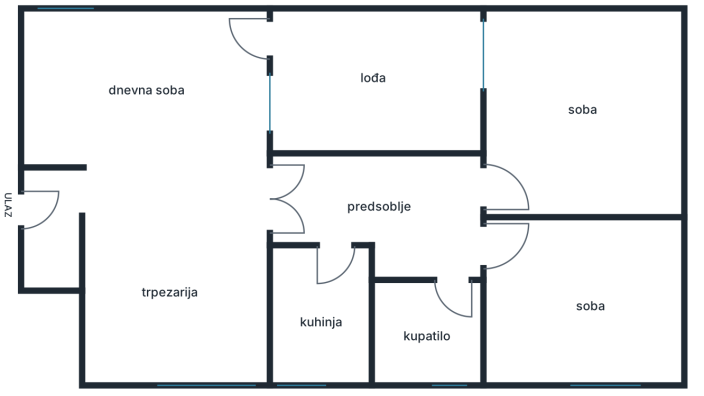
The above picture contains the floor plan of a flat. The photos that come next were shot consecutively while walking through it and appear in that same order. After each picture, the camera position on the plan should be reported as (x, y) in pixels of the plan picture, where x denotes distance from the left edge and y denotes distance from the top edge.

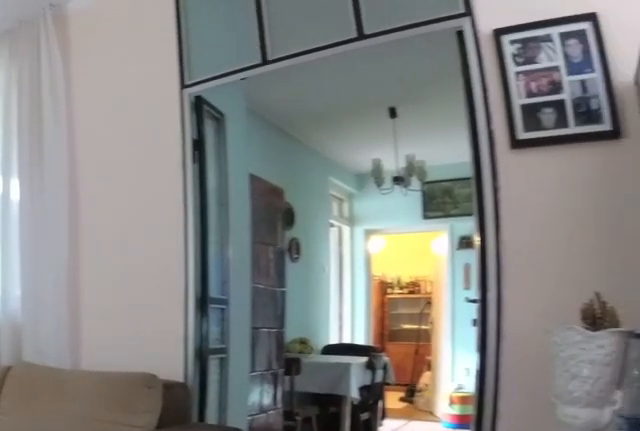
(98, 201)
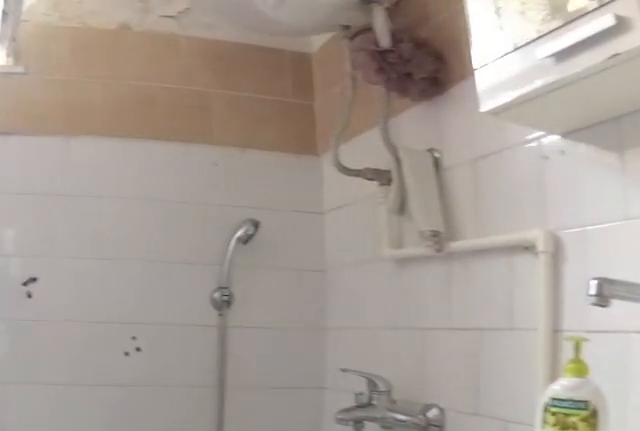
(446, 306)
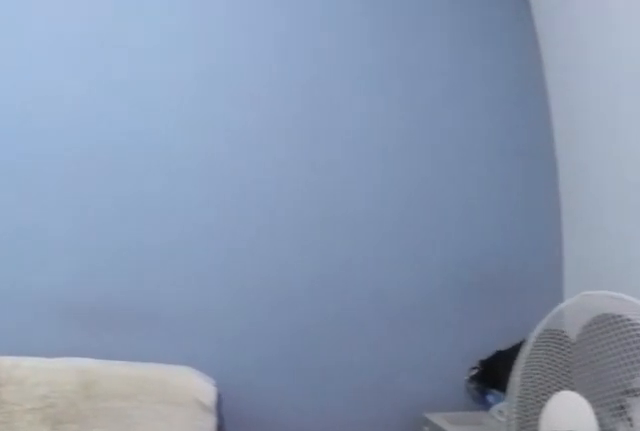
(607, 349)
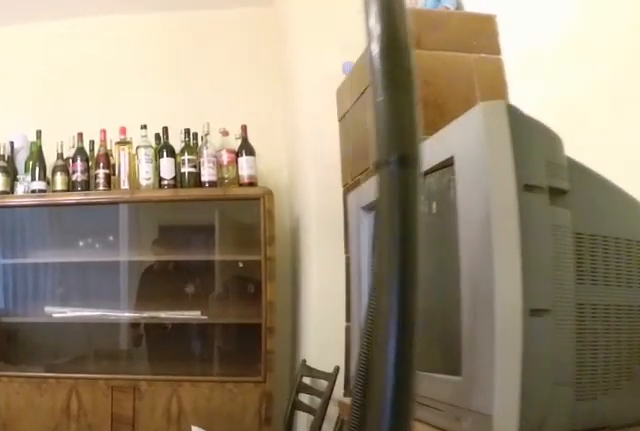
(564, 187)
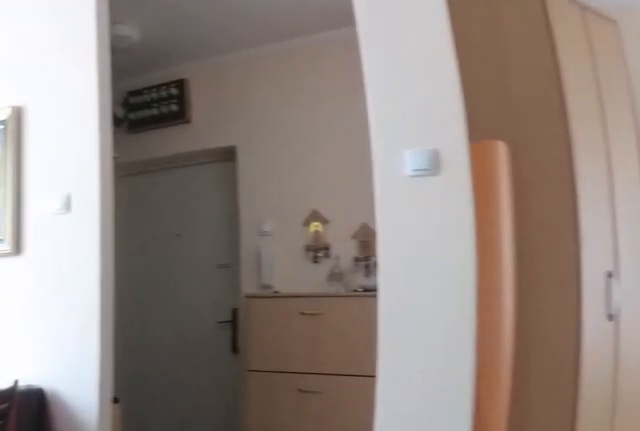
(247, 191)
